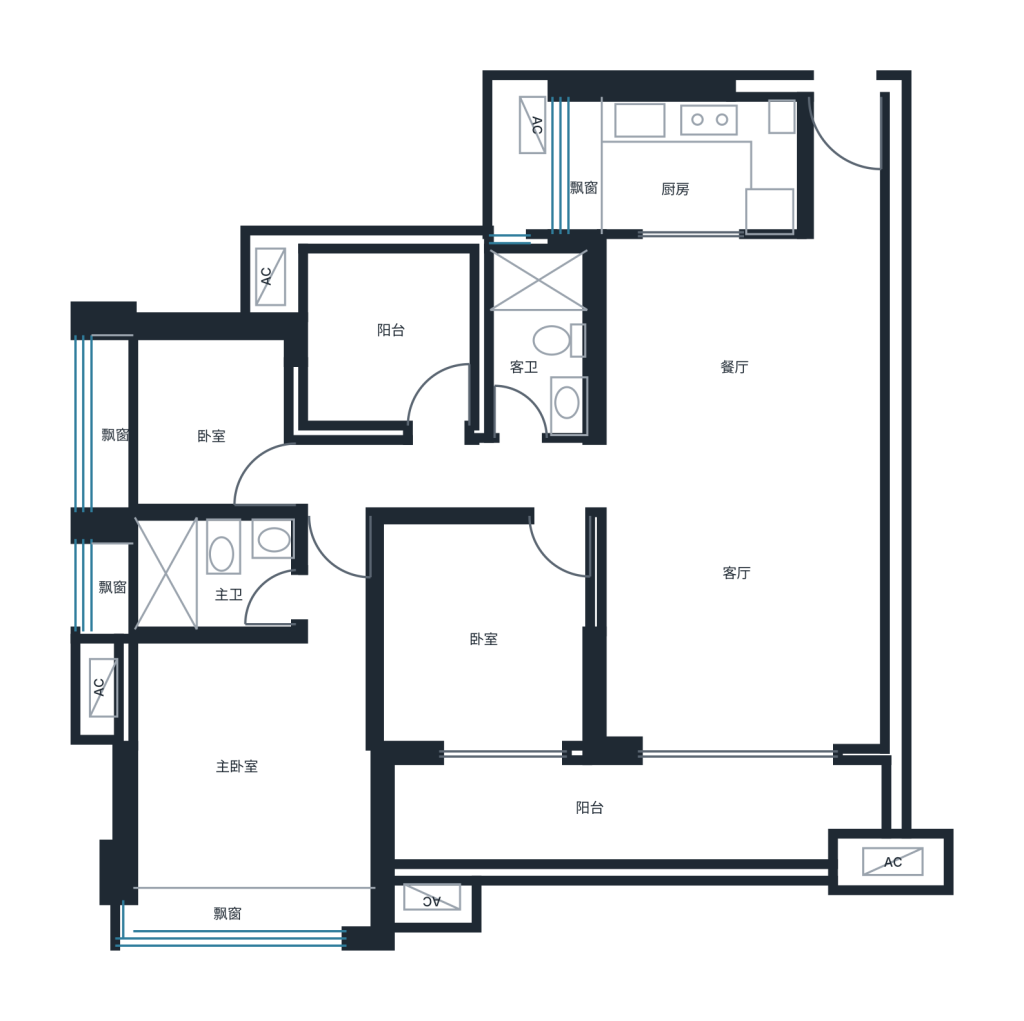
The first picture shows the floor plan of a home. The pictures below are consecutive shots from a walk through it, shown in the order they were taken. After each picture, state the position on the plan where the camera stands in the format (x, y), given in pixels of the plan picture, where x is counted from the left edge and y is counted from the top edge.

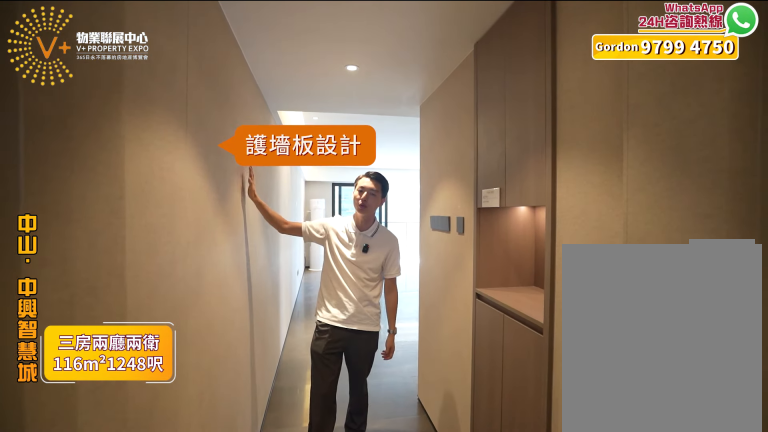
(823, 155)
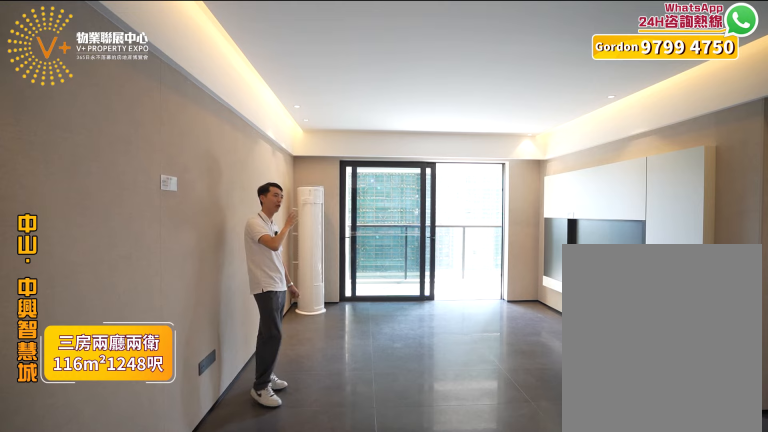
(816, 517)
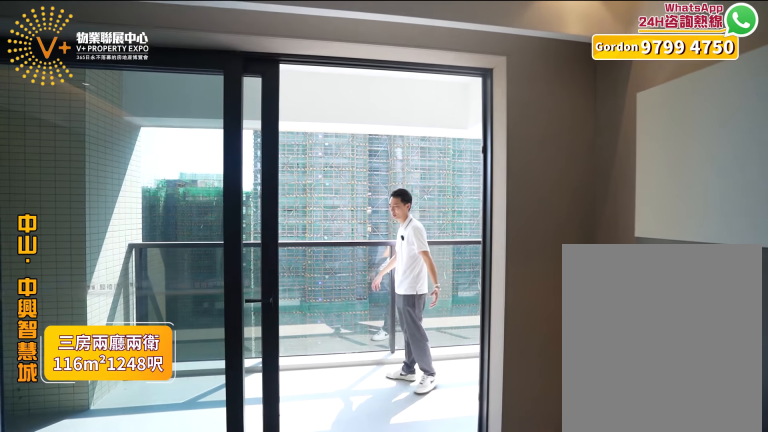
(725, 774)
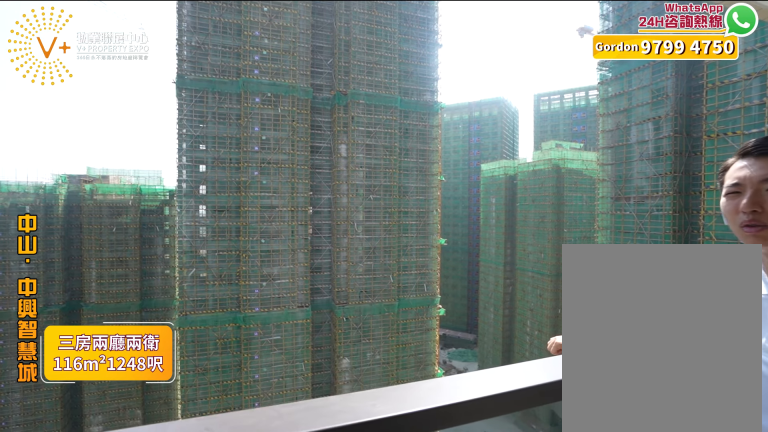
(724, 780)
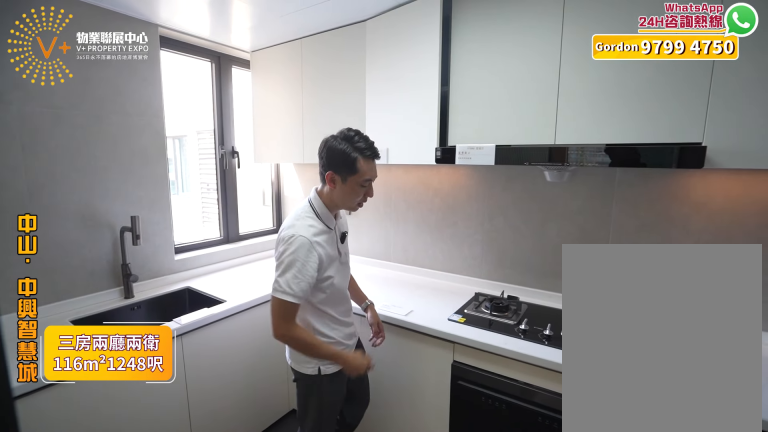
(694, 166)
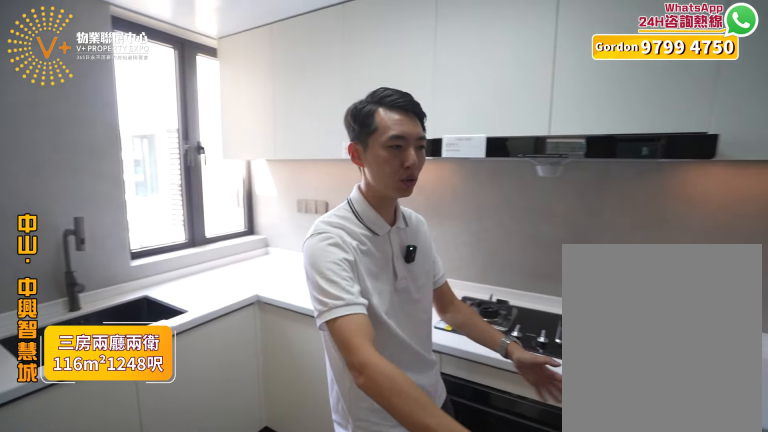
(694, 171)
